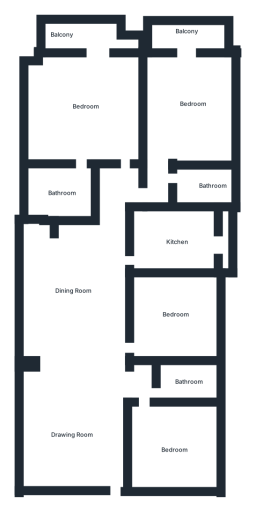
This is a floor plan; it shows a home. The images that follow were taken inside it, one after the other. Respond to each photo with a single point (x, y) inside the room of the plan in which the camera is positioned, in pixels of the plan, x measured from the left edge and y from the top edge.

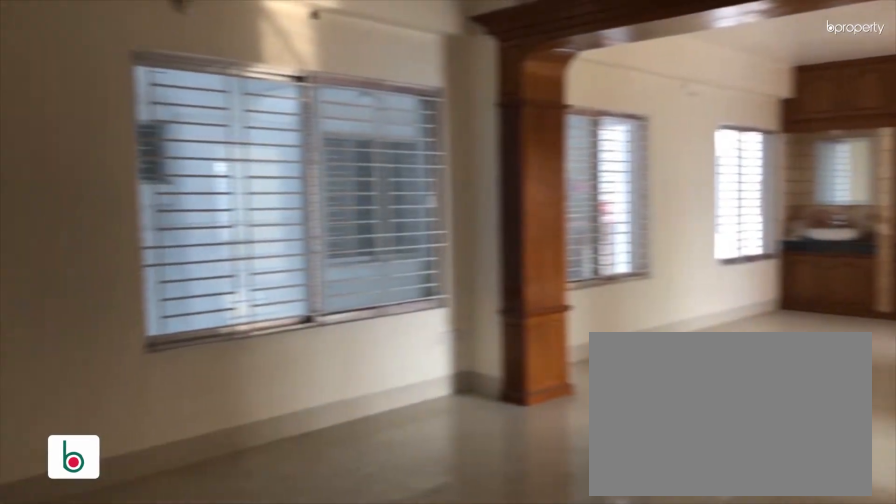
(95, 438)
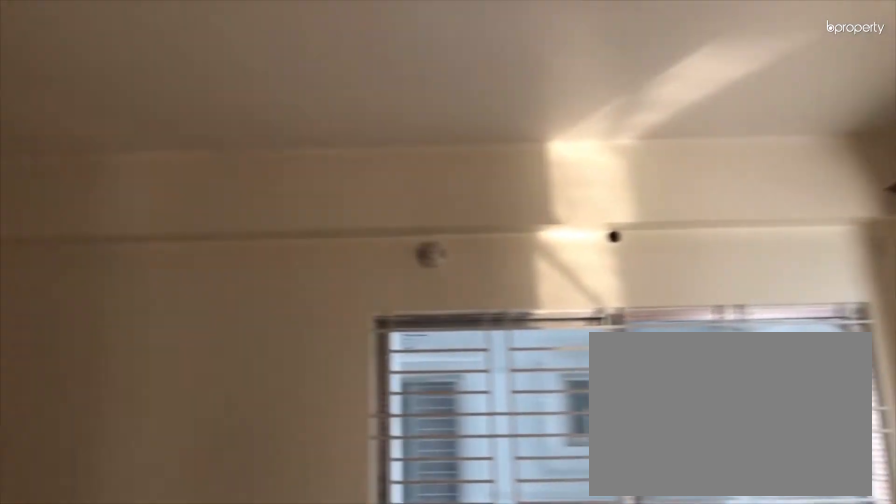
(74, 423)
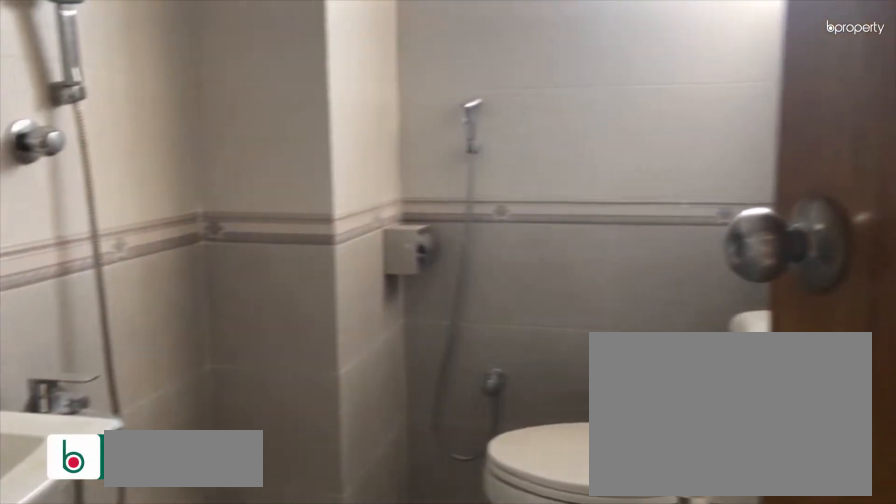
(185, 379)
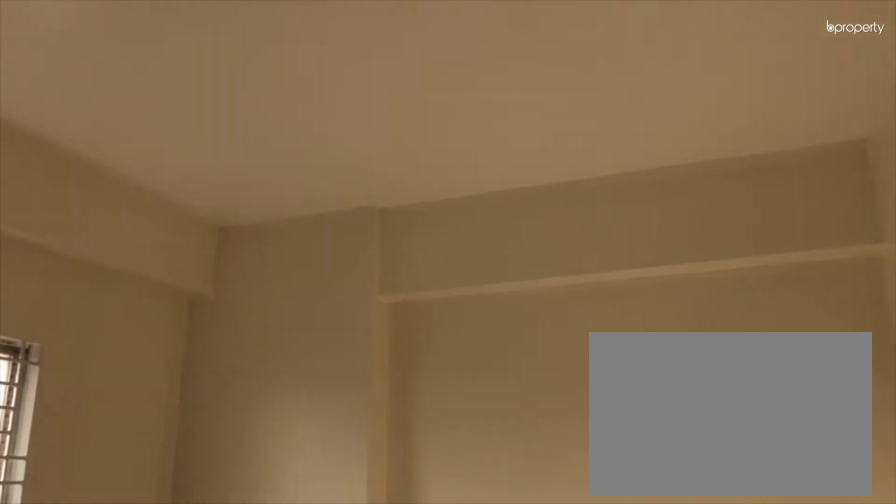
(176, 447)
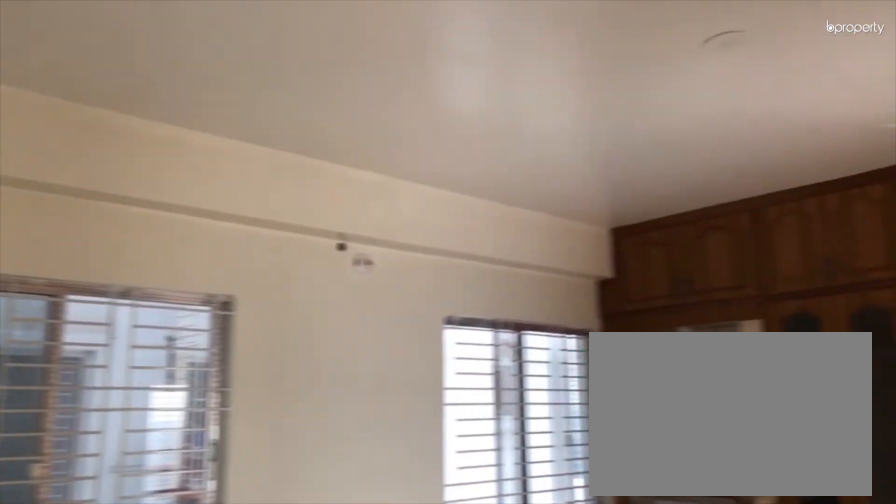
(75, 290)
